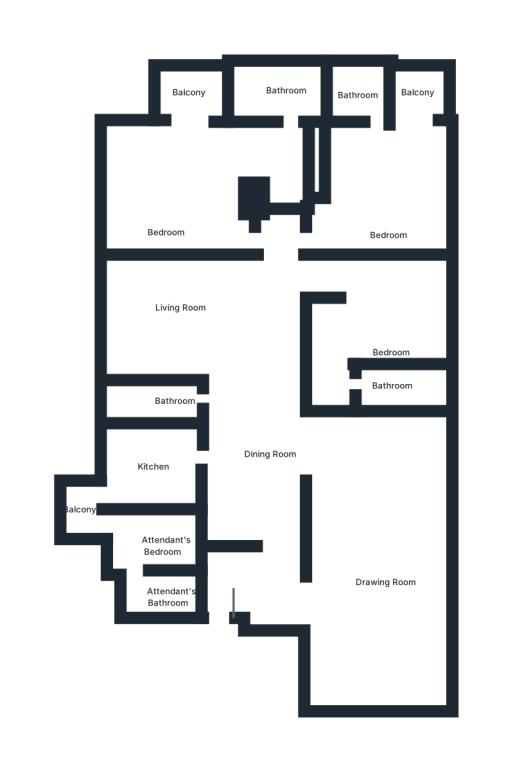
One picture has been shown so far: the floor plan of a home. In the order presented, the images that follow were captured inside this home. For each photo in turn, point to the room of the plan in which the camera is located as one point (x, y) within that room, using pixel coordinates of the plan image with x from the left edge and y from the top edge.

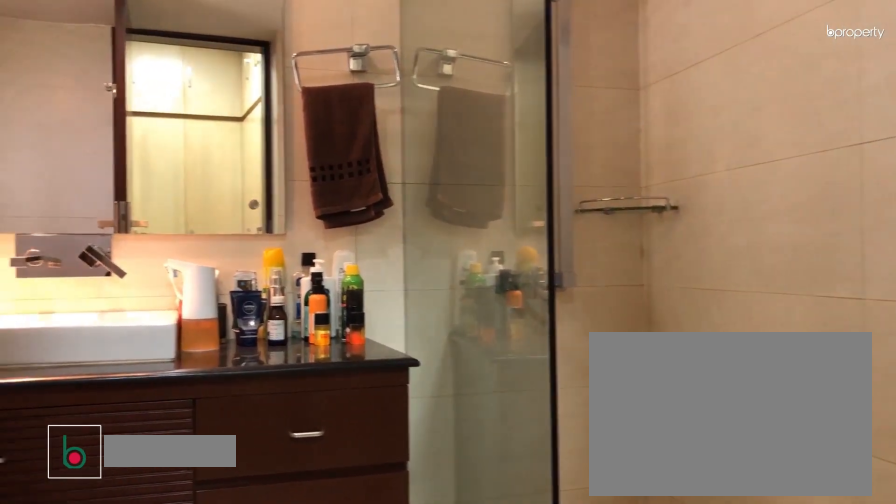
(281, 79)
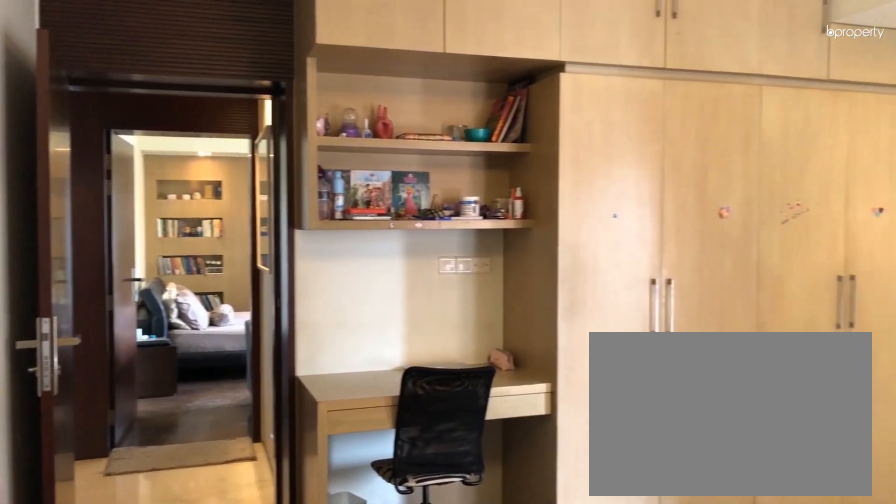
(384, 182)
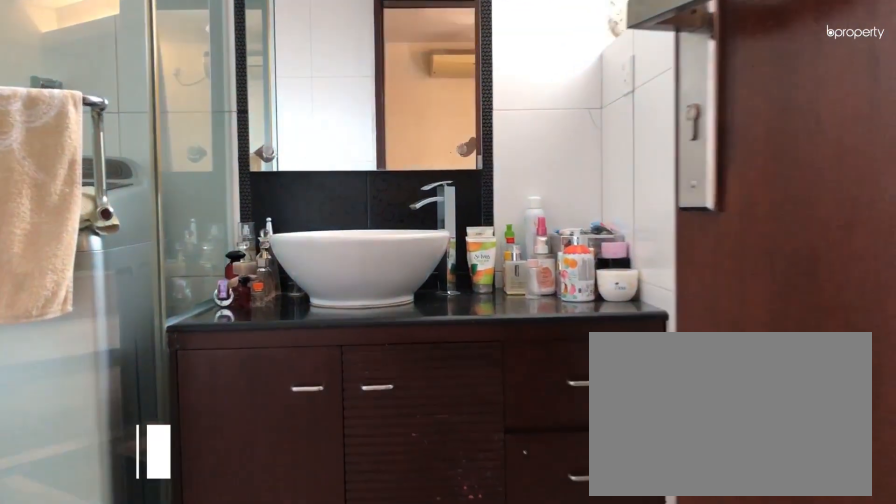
(365, 93)
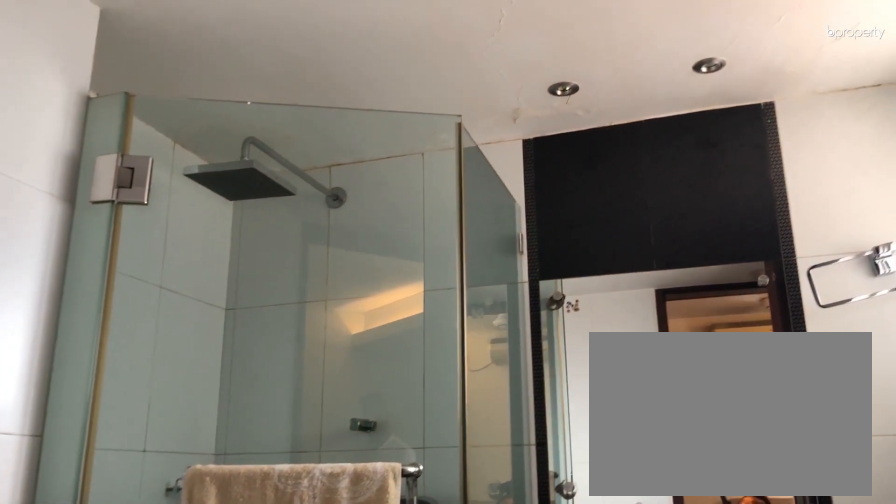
(366, 93)
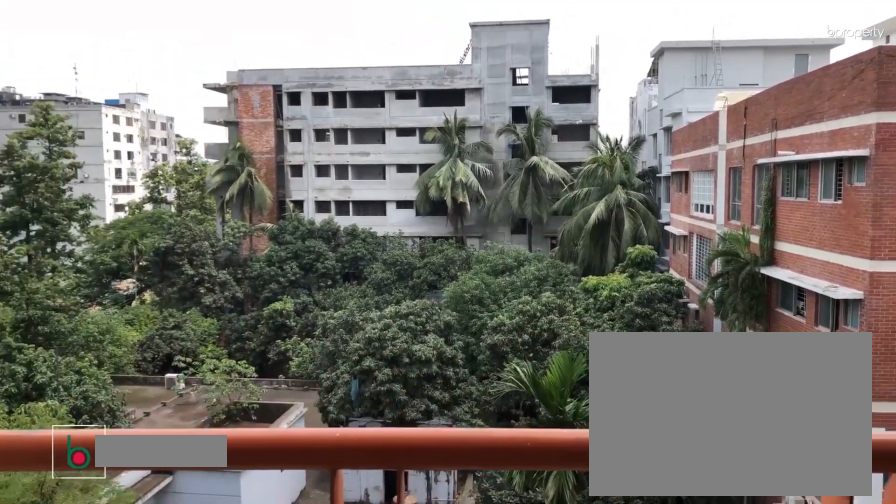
(419, 94)
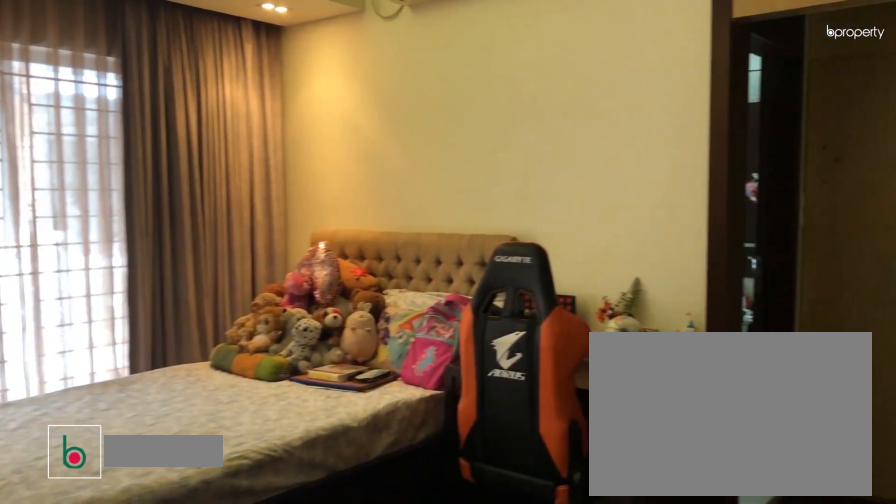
(384, 325)
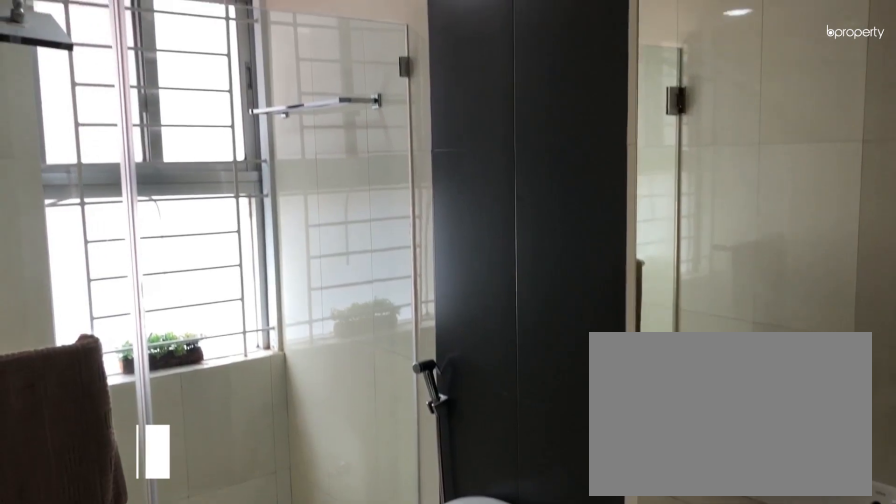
(409, 395)
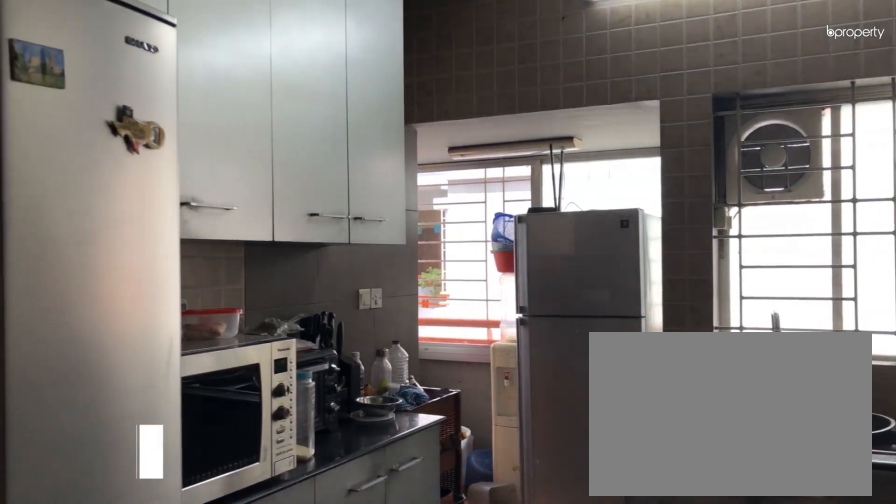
(138, 458)
